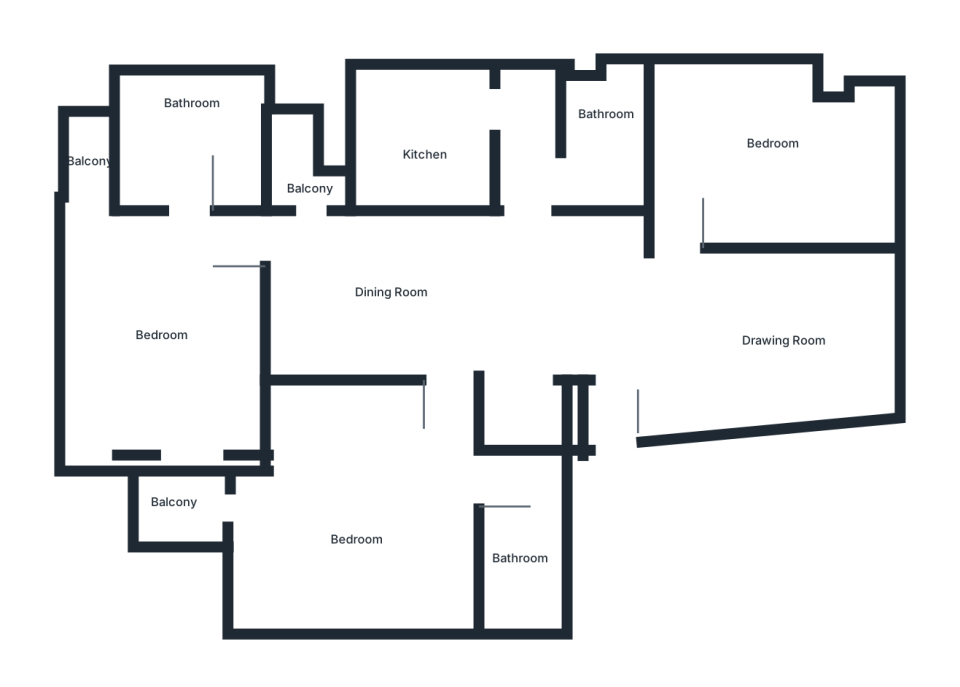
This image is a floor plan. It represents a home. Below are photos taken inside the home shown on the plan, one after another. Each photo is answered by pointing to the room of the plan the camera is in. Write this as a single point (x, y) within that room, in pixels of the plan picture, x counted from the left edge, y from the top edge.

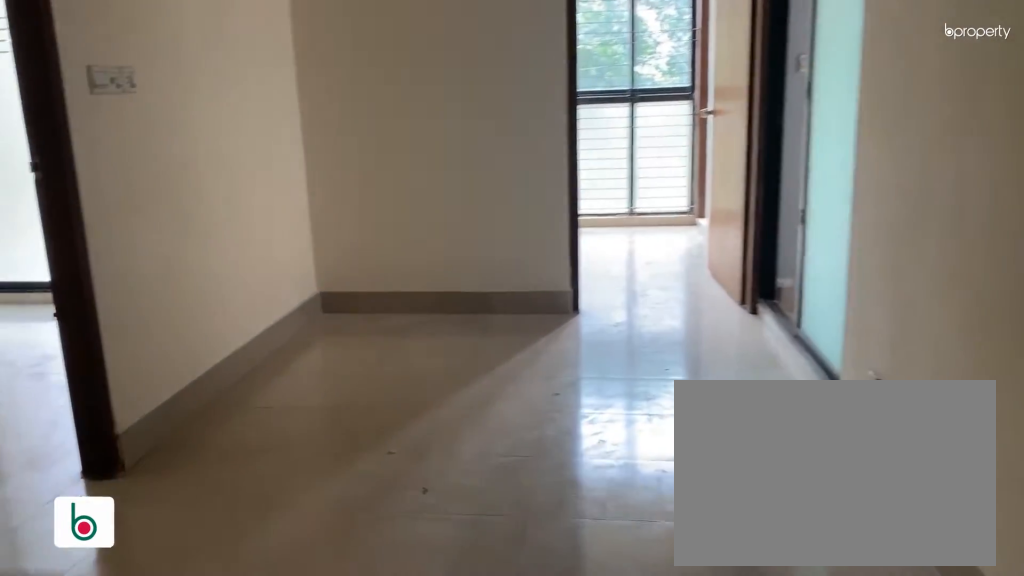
(478, 296)
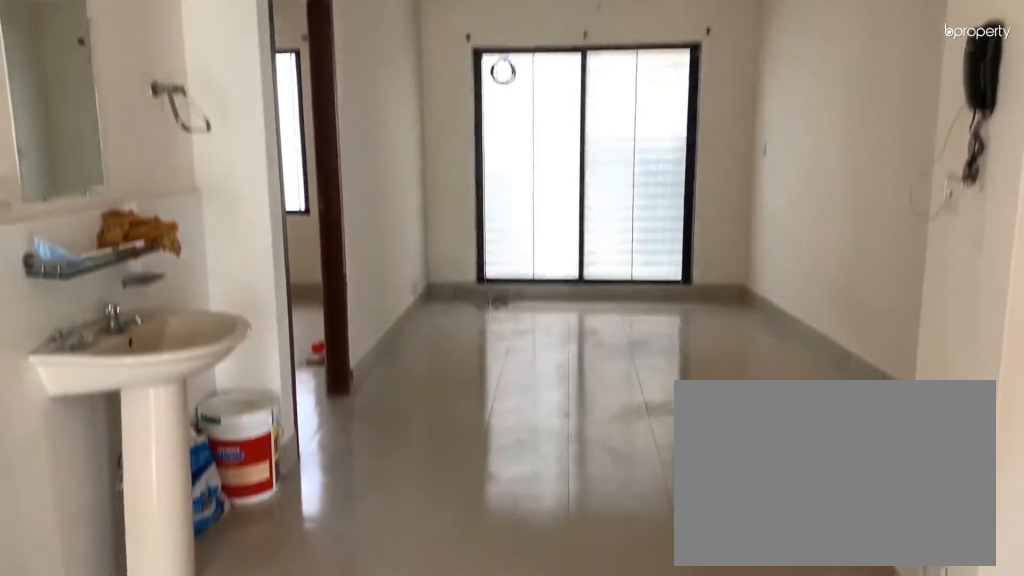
(478, 296)
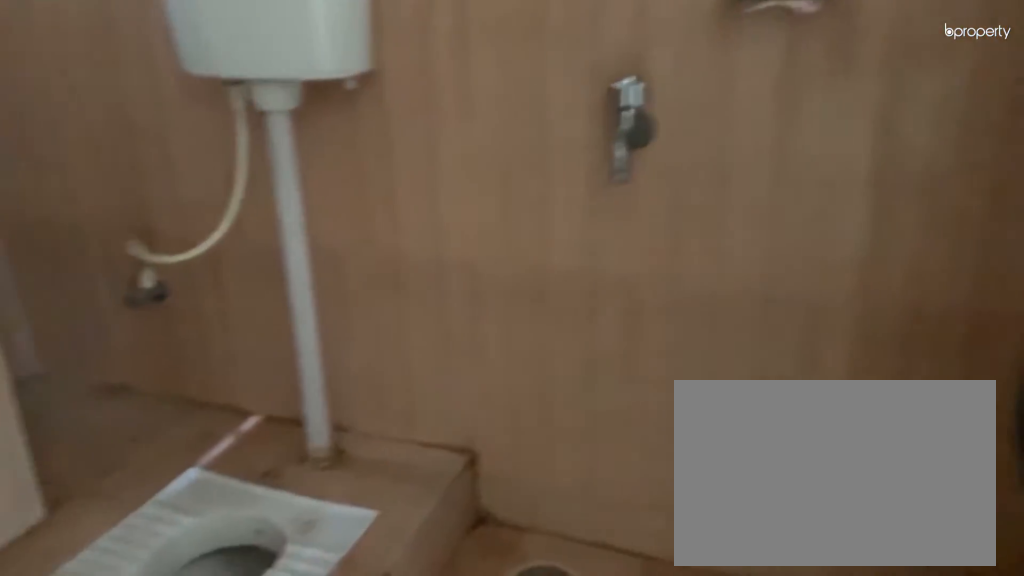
(599, 163)
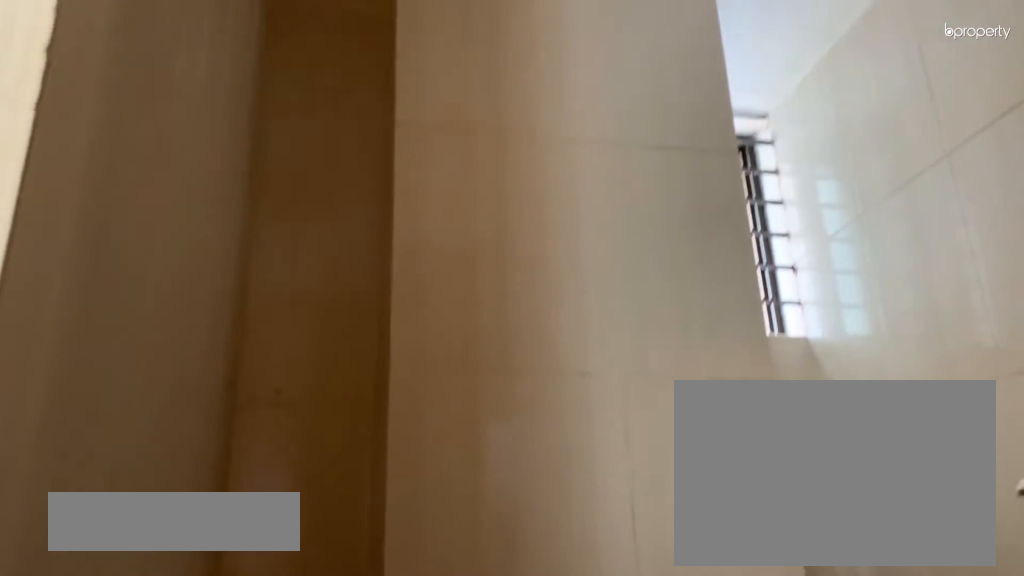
(599, 163)
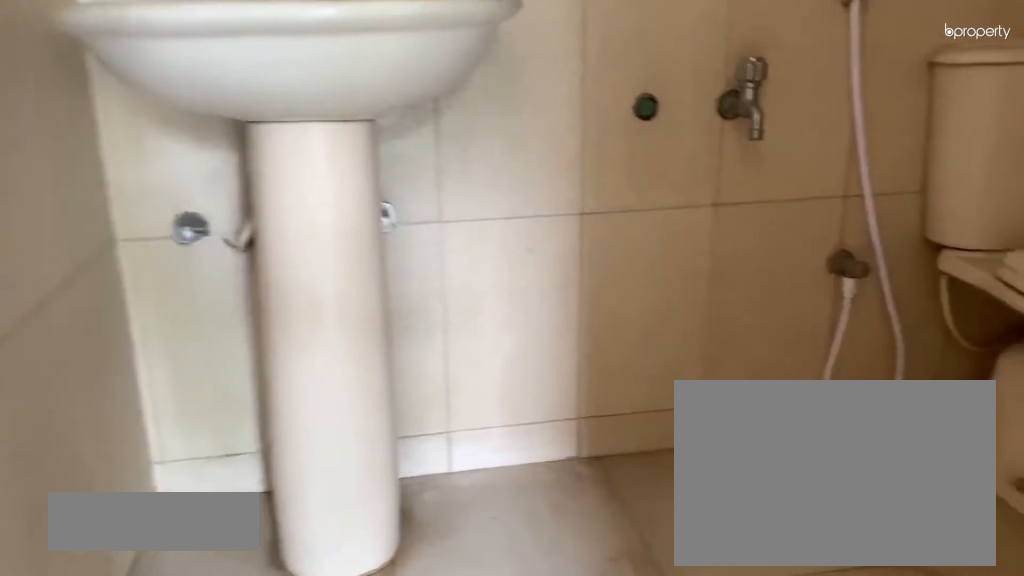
(514, 570)
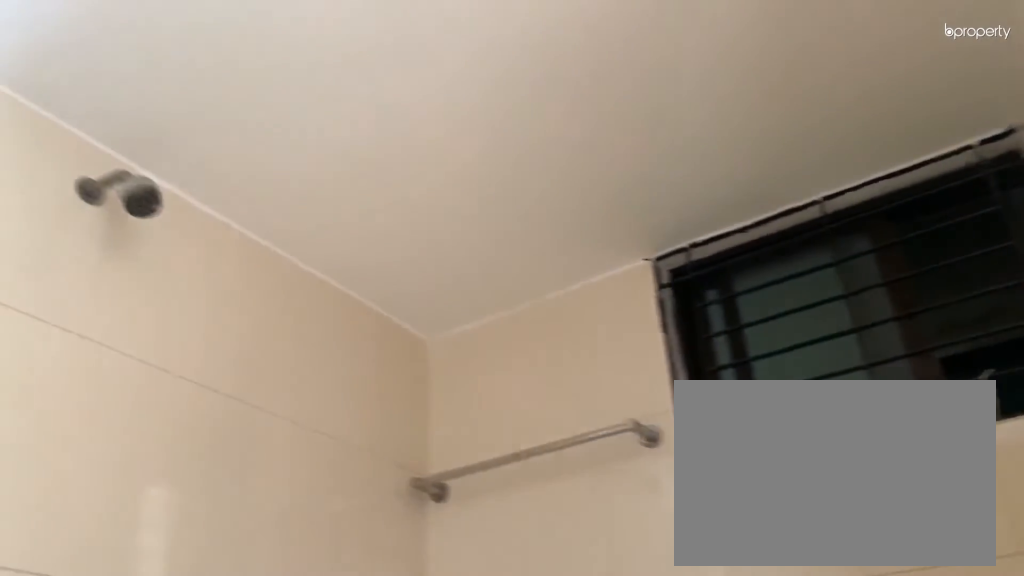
(514, 570)
